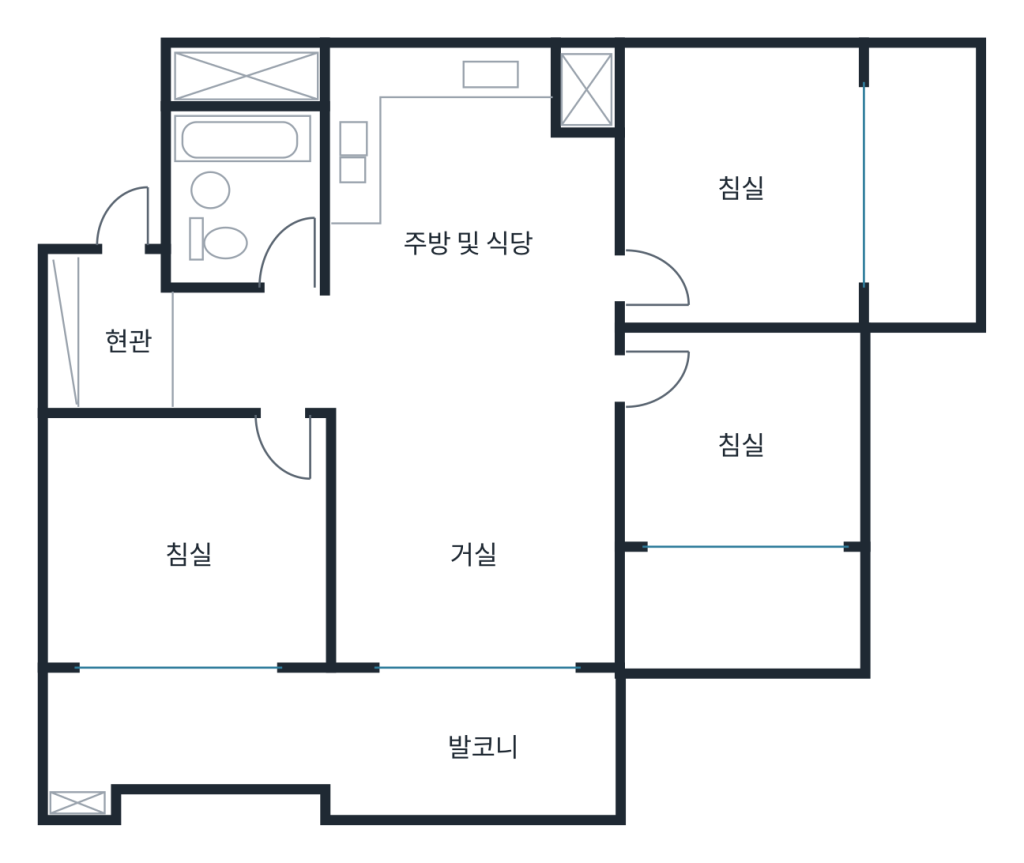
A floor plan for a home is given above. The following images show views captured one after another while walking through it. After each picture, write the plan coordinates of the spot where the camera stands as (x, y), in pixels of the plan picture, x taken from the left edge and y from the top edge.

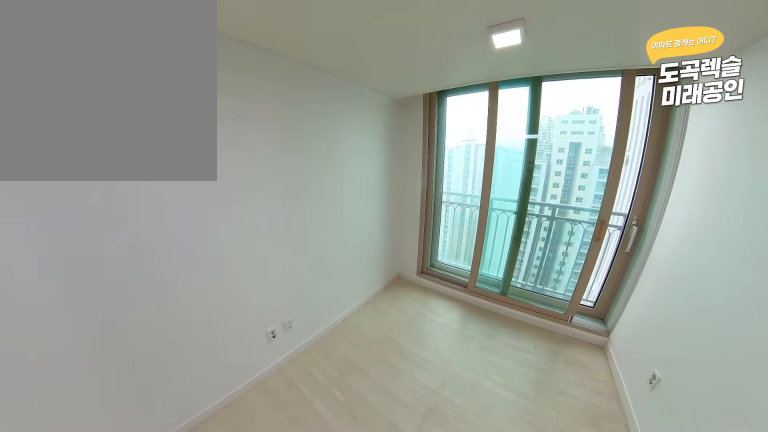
(696, 420)
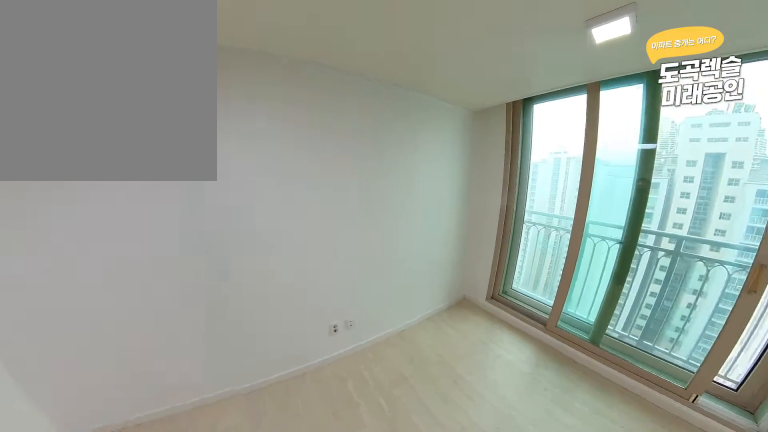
(696, 420)
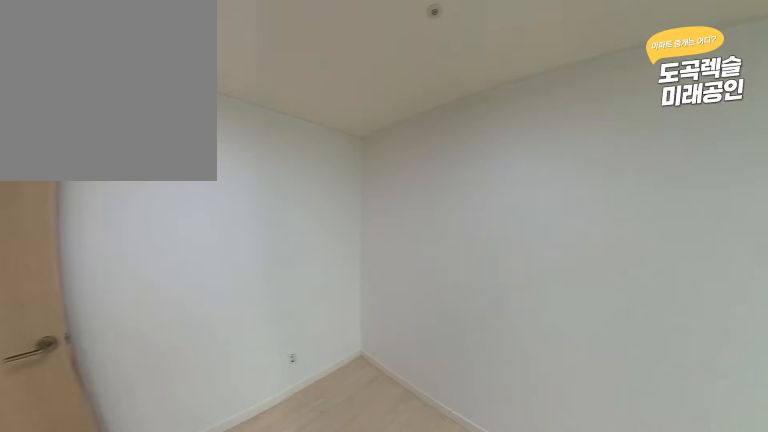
(696, 420)
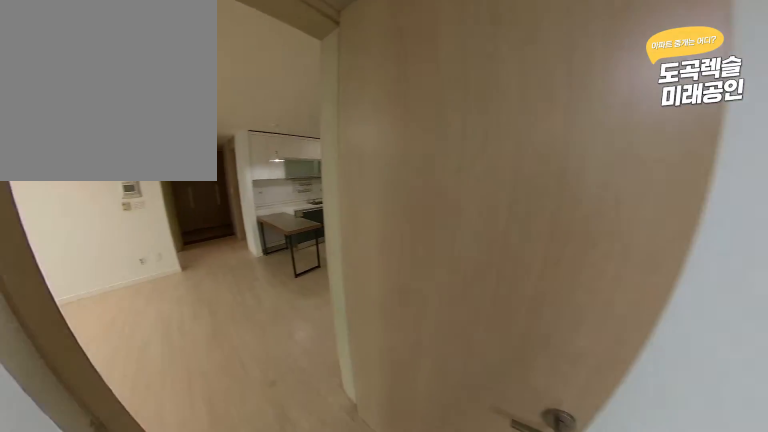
(680, 413)
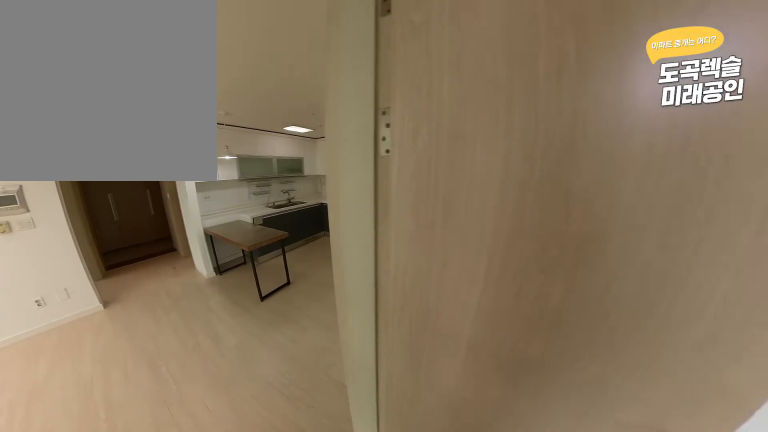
(642, 392)
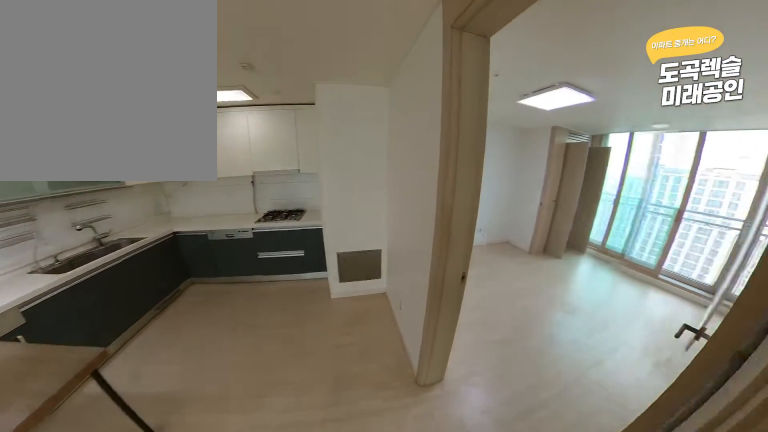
(545, 323)
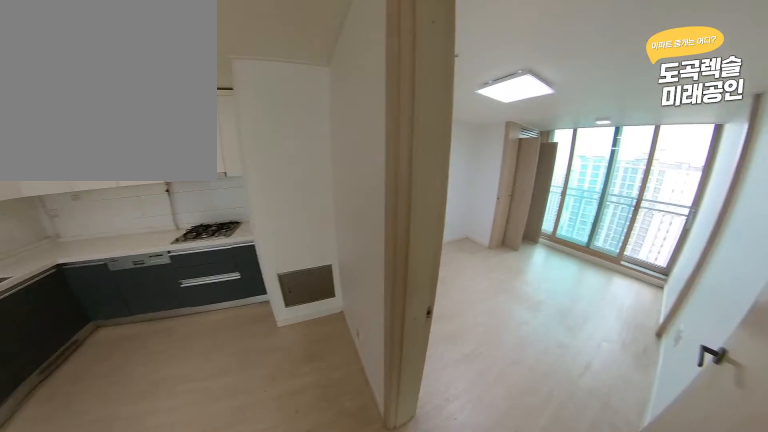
(557, 309)
